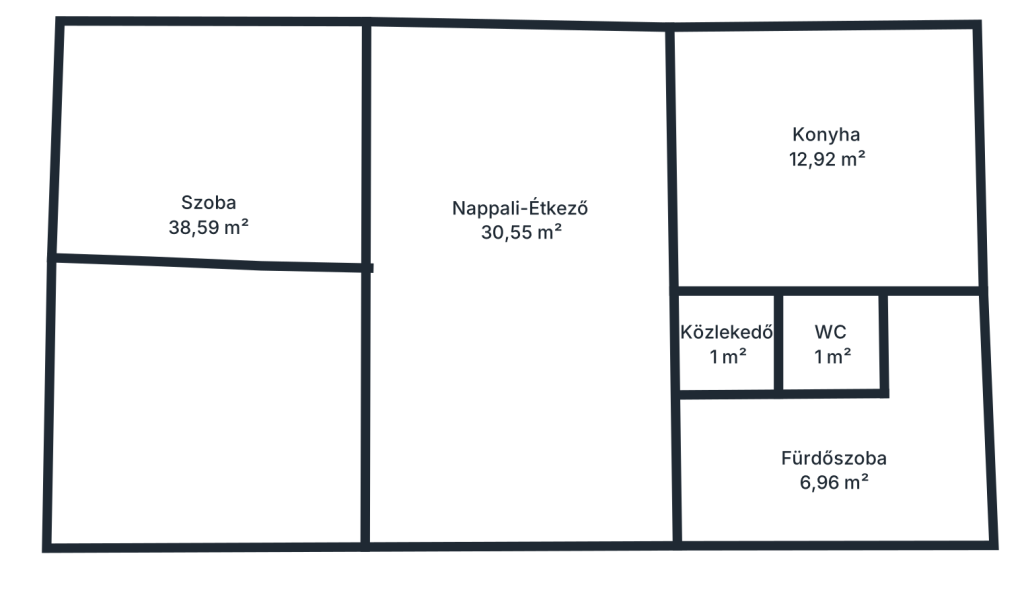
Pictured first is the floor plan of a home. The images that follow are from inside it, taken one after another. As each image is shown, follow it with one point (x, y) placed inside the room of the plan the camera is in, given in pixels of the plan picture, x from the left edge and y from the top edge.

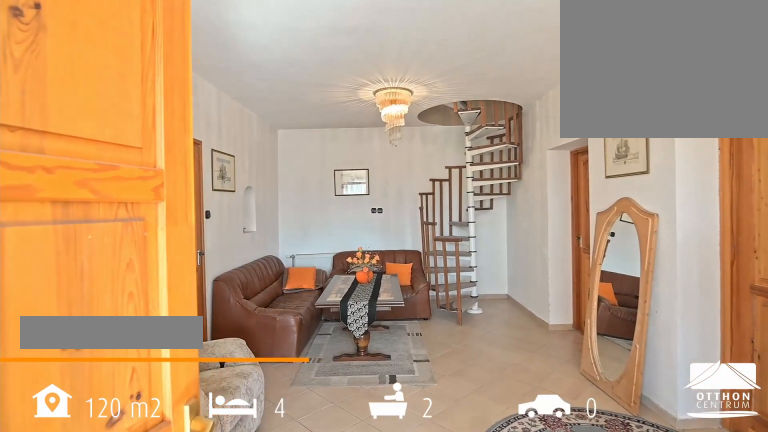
(513, 403)
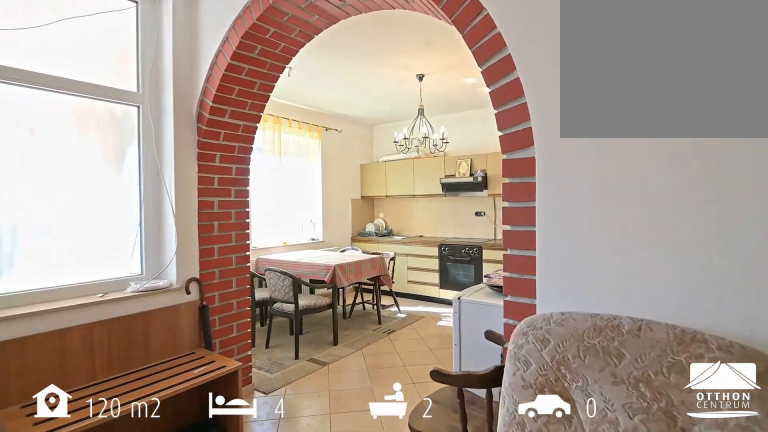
(513, 403)
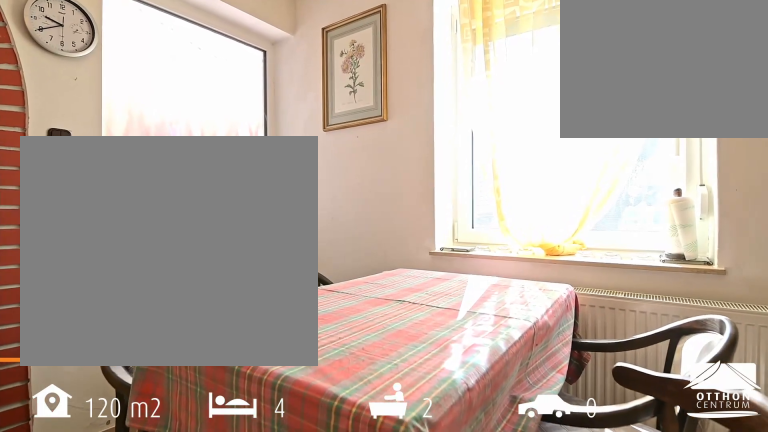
(830, 181)
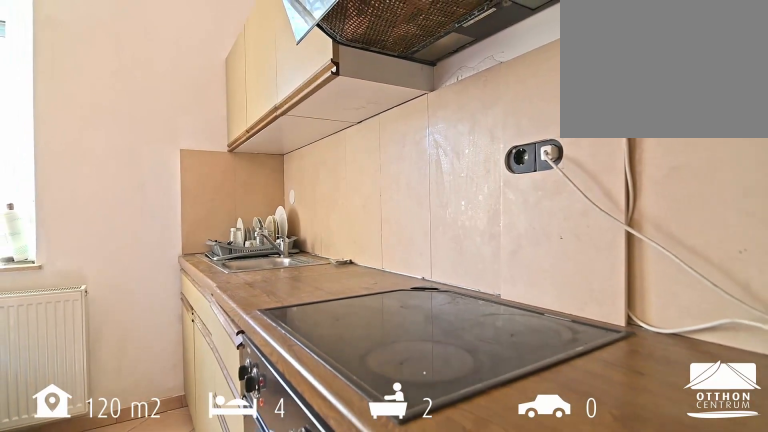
(830, 181)
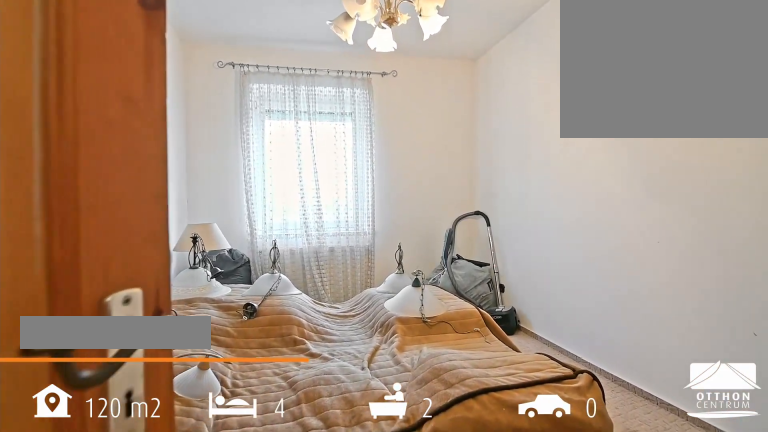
(217, 147)
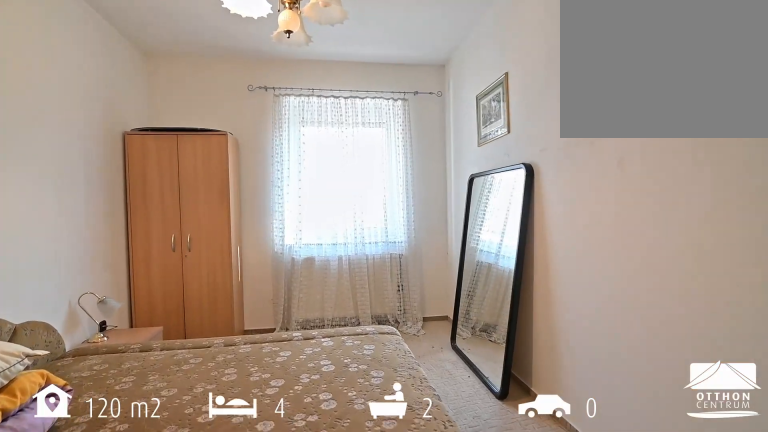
(204, 416)
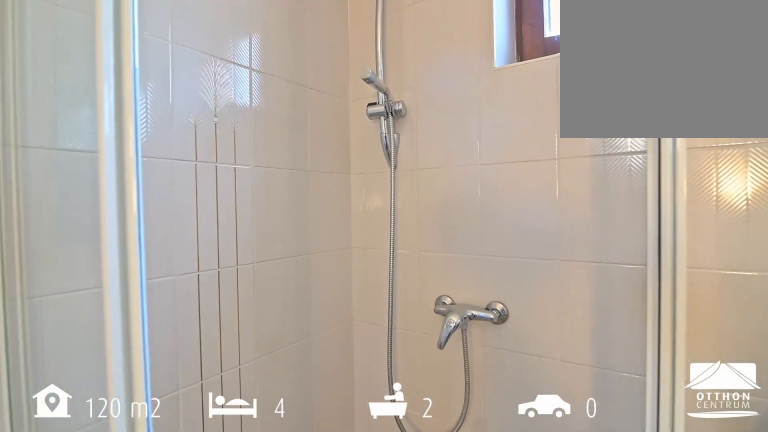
(843, 476)
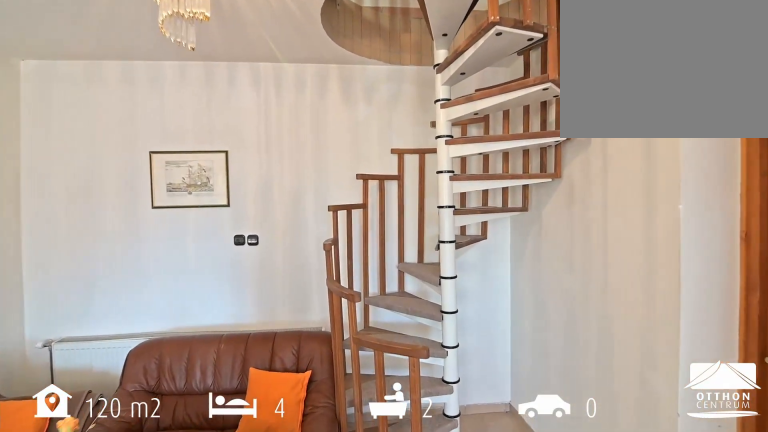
(527, 490)
